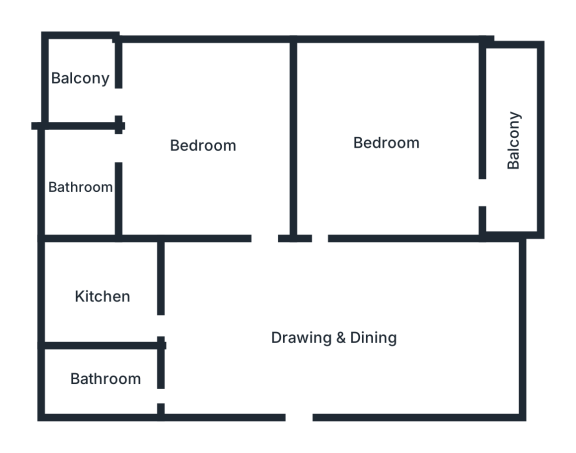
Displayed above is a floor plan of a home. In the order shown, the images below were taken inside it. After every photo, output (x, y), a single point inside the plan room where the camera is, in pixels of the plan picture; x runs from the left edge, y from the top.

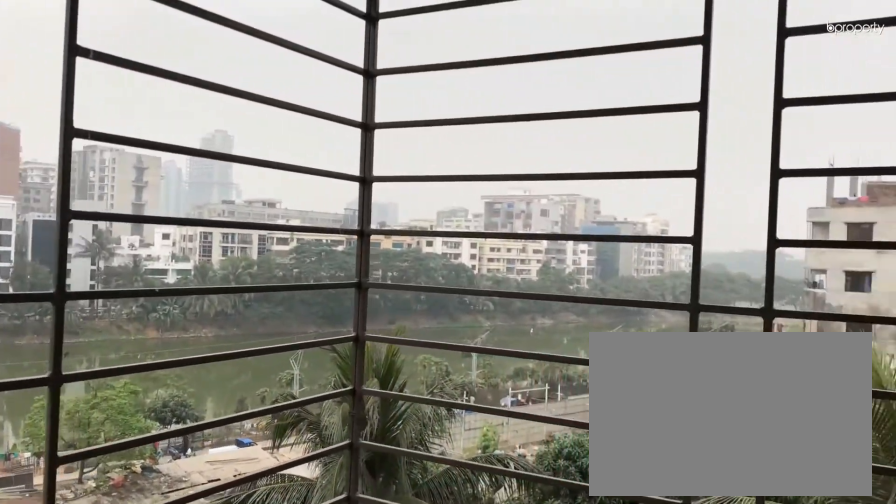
(88, 97)
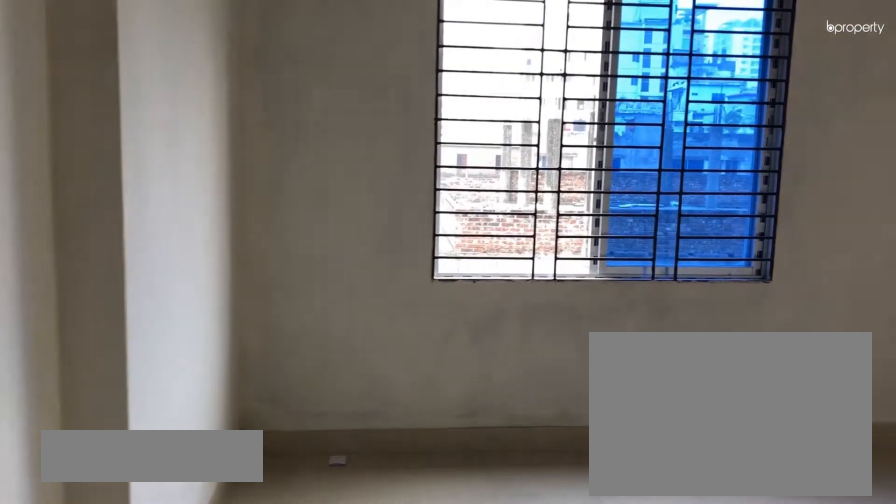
(386, 151)
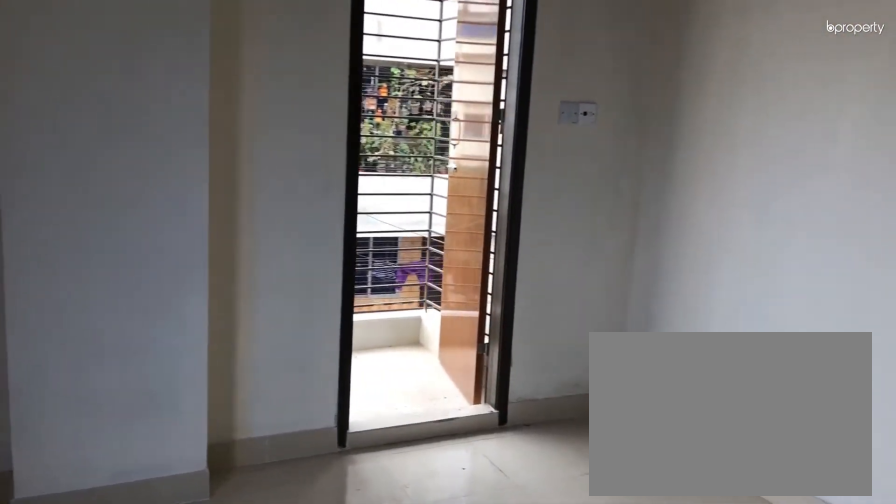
(386, 151)
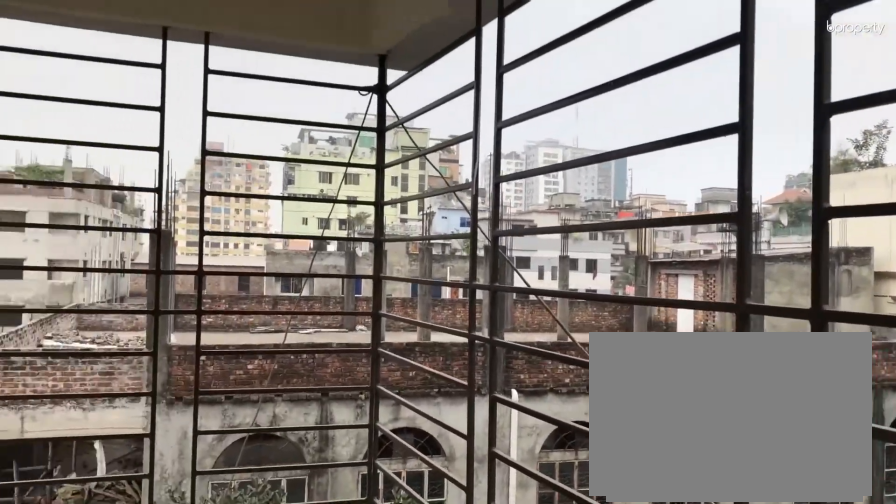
(514, 145)
